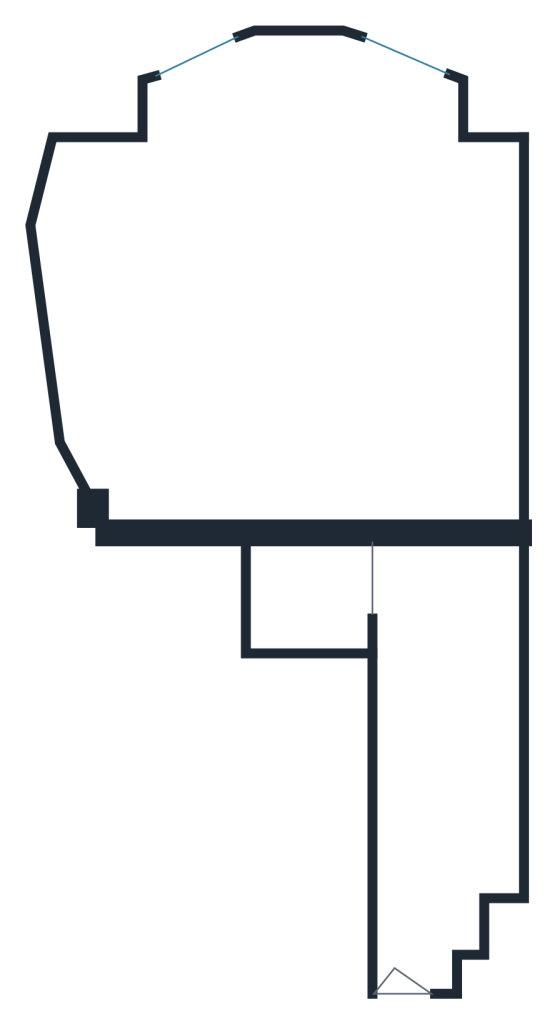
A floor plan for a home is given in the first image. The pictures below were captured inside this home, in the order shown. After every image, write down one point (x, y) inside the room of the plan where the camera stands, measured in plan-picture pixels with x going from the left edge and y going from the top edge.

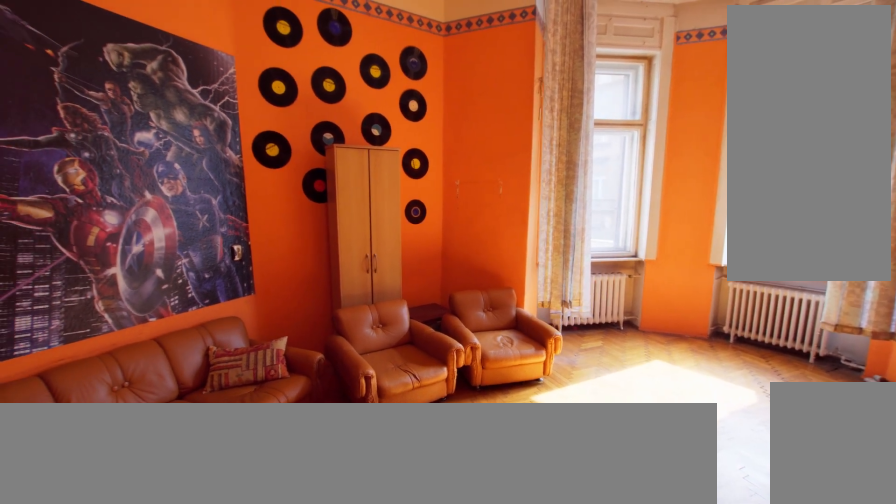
(291, 281)
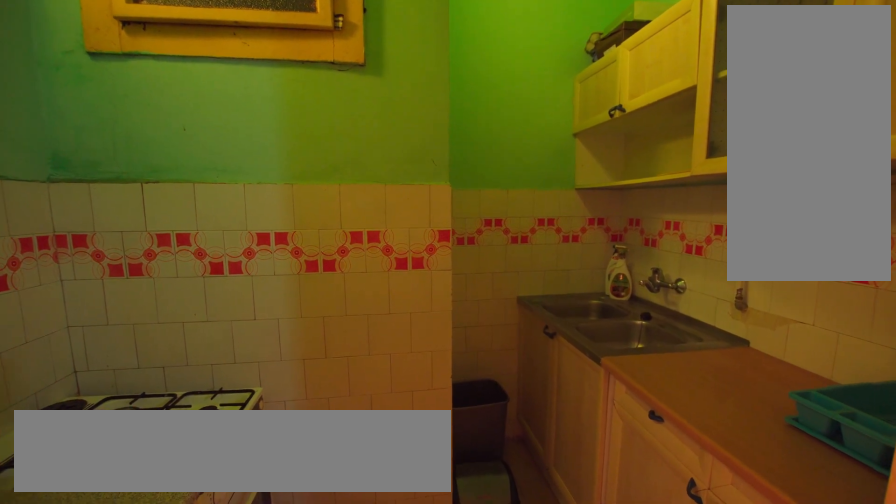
(308, 593)
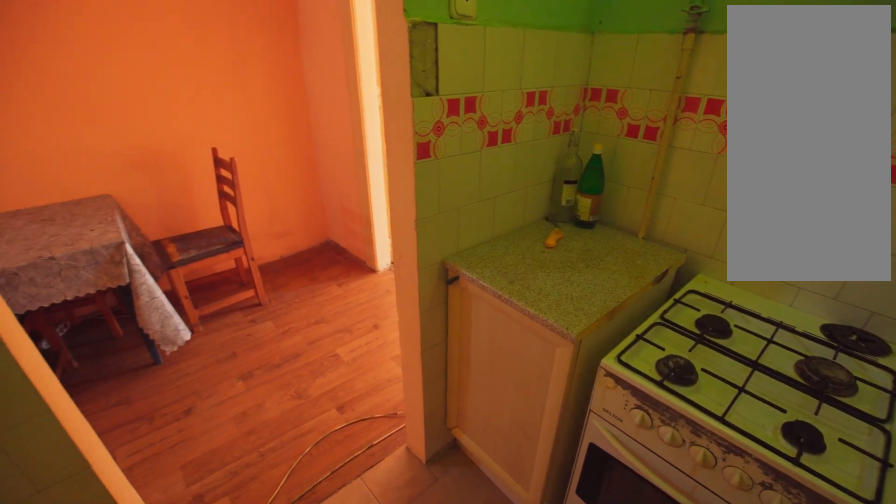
(307, 594)
